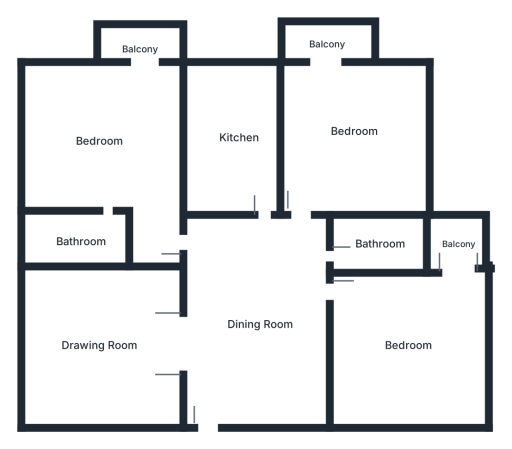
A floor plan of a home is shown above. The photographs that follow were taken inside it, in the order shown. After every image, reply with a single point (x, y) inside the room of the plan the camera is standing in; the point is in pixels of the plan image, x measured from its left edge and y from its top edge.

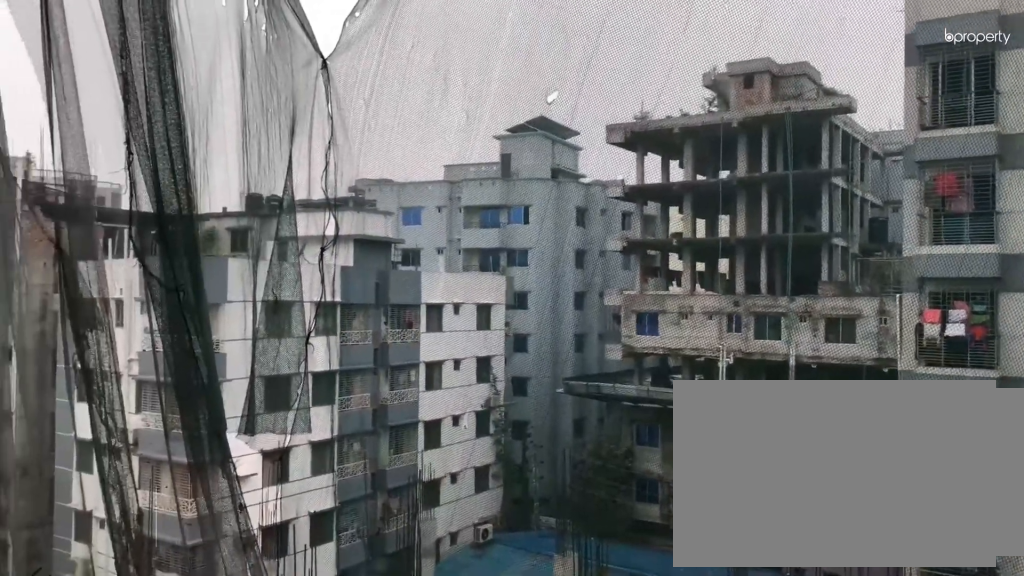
(326, 41)
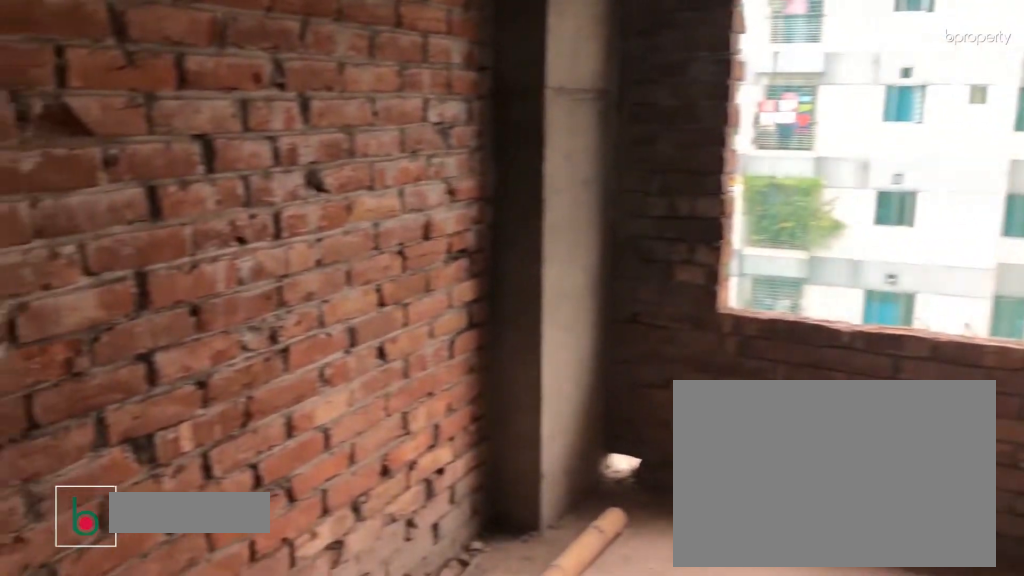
(237, 135)
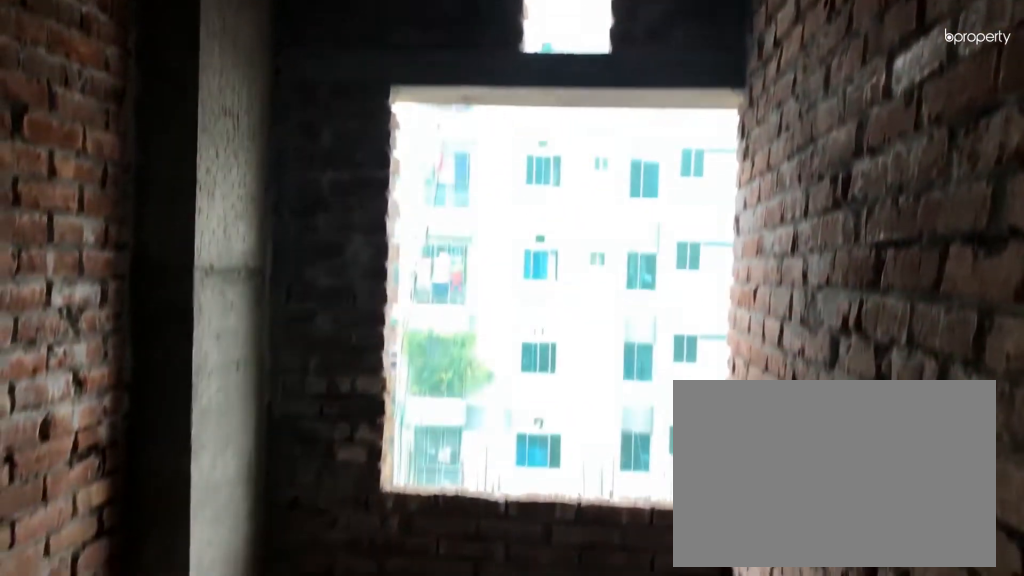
(237, 135)
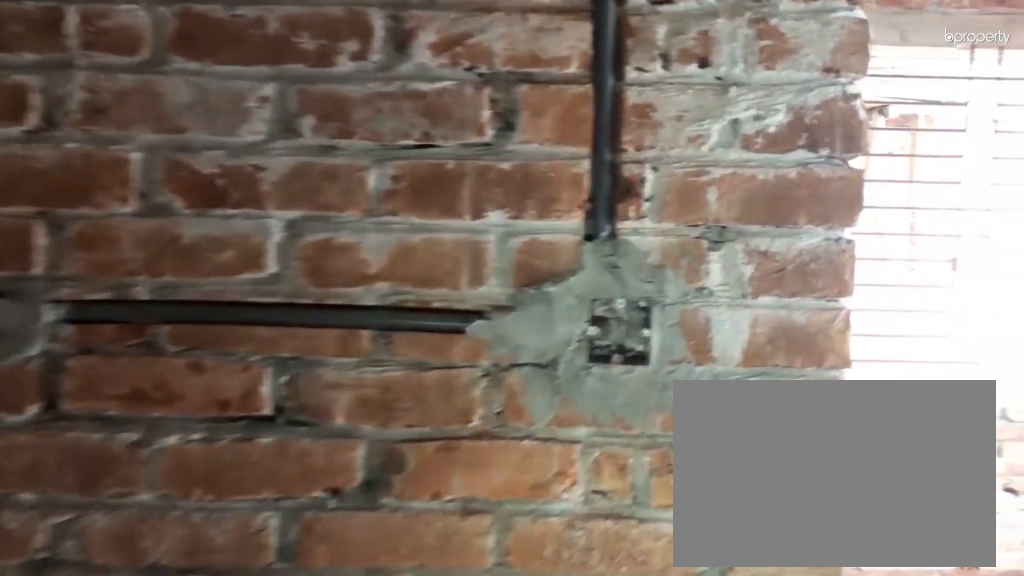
(102, 142)
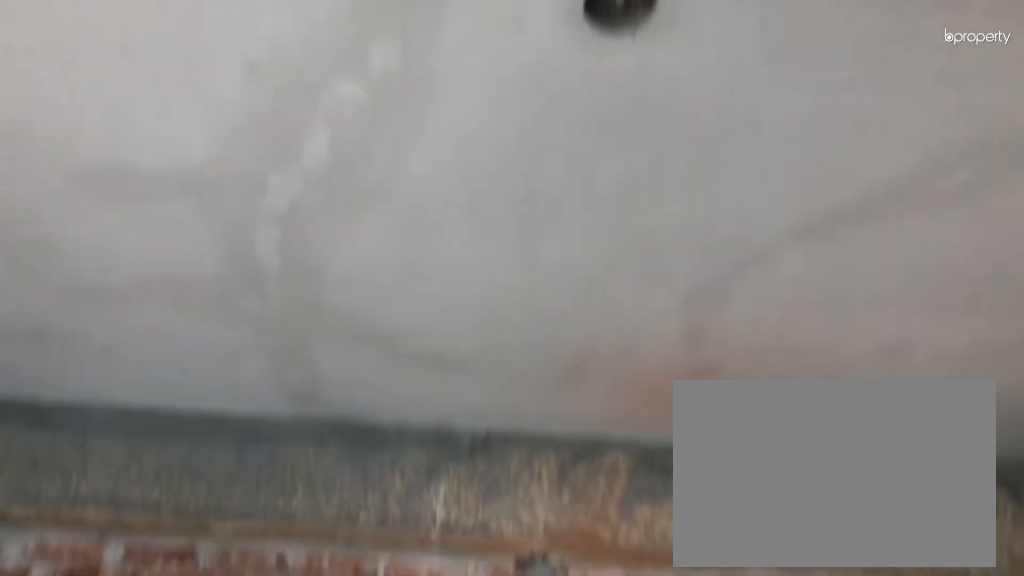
(101, 141)
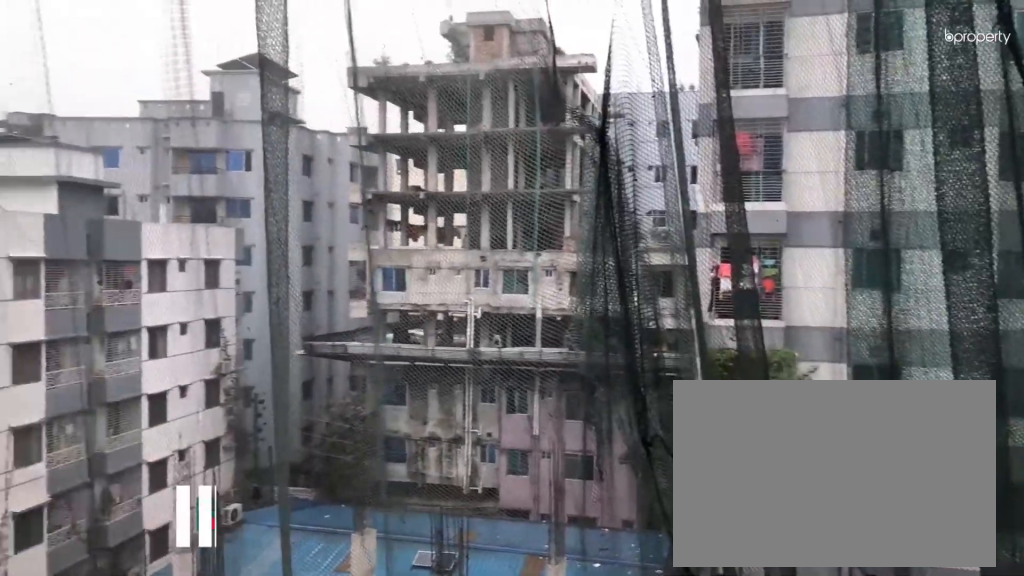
(139, 41)
